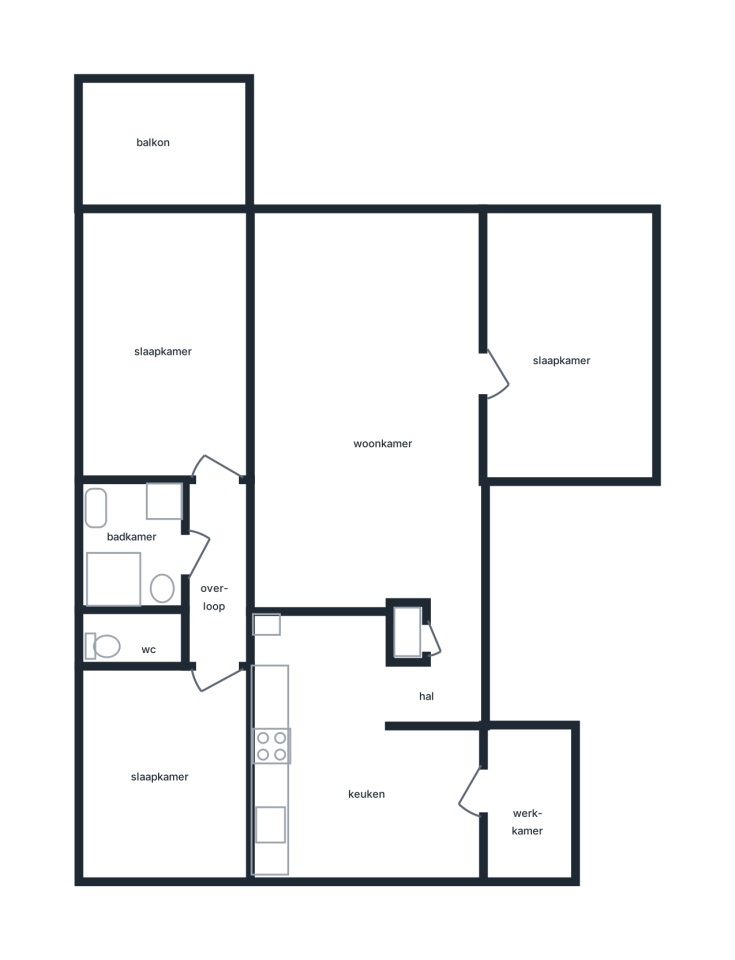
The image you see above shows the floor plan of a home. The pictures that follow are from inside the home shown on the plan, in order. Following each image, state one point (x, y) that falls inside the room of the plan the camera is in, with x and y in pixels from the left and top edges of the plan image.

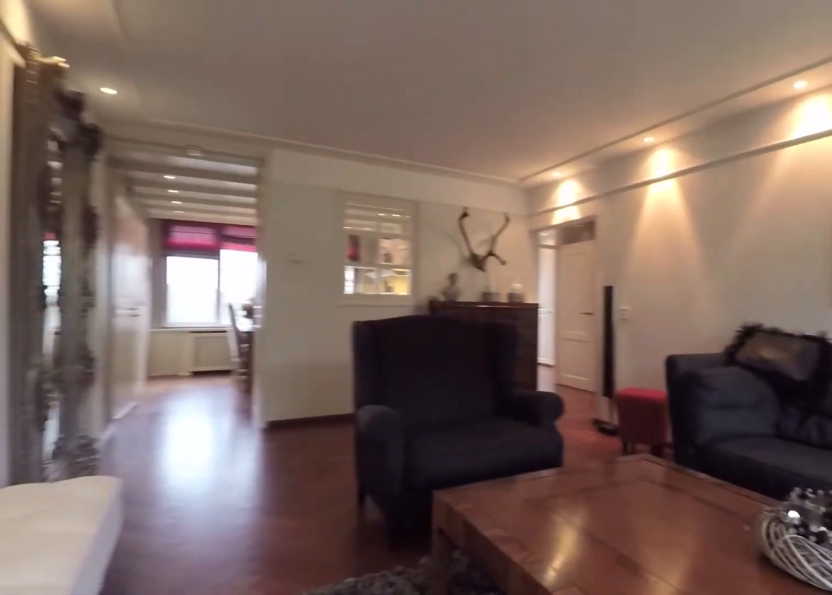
(366, 409)
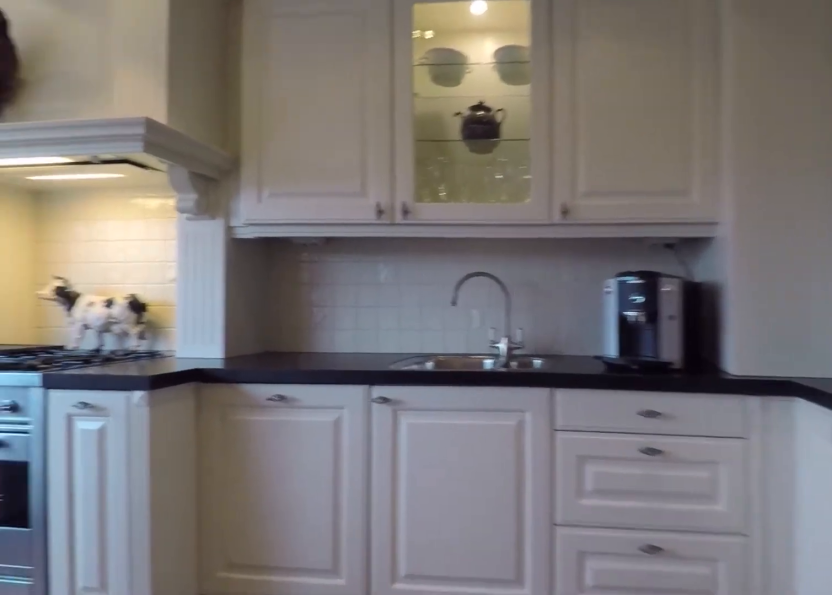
(366, 747)
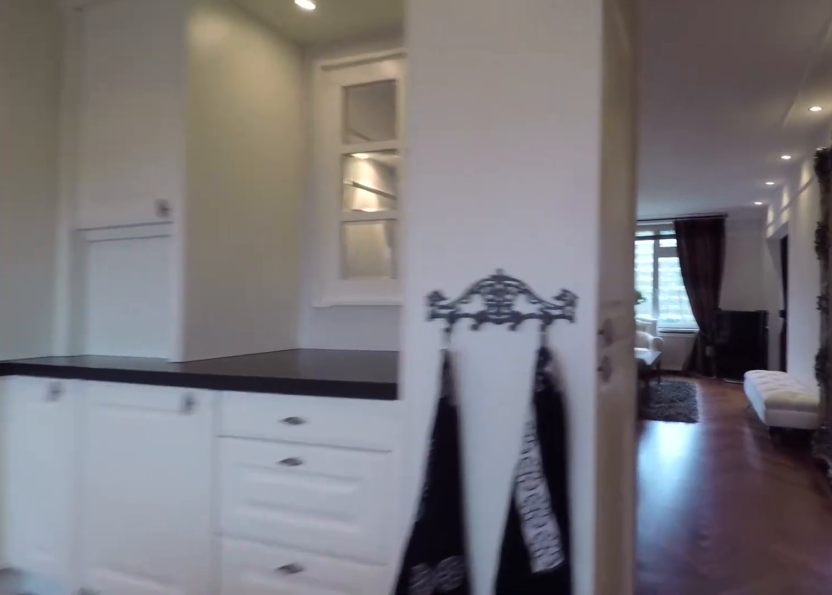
(366, 747)
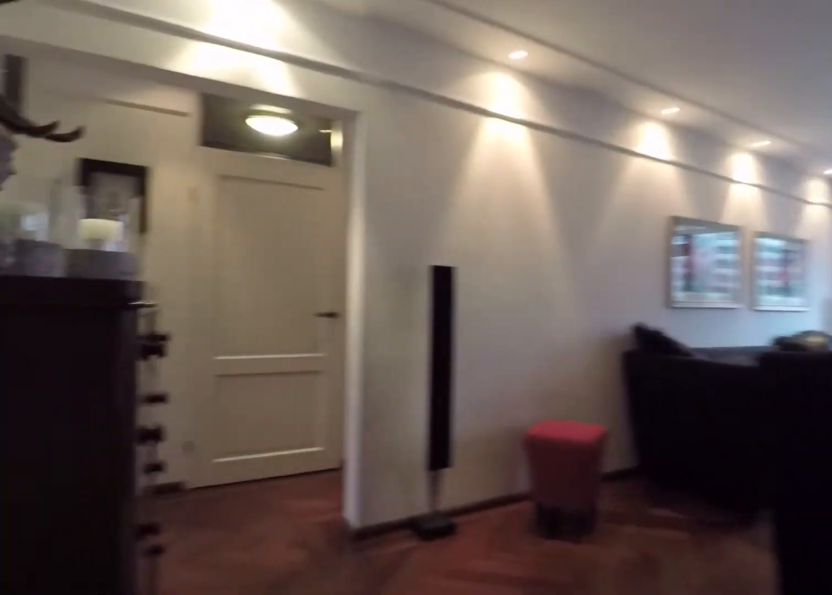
(366, 409)
